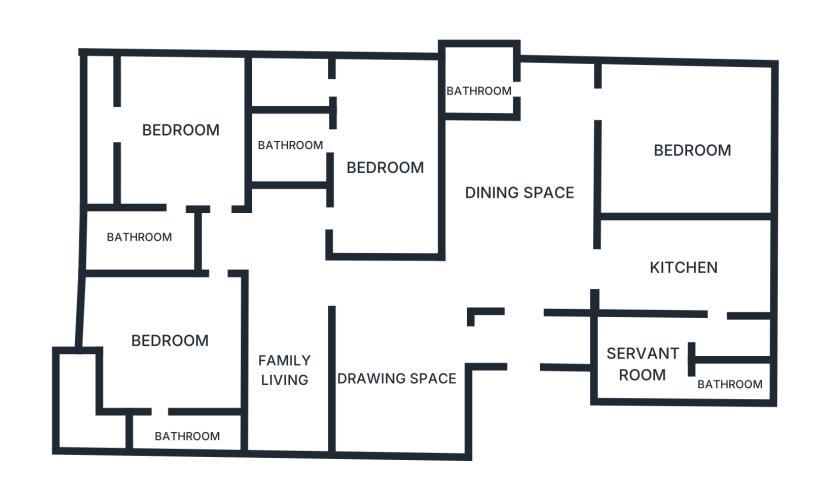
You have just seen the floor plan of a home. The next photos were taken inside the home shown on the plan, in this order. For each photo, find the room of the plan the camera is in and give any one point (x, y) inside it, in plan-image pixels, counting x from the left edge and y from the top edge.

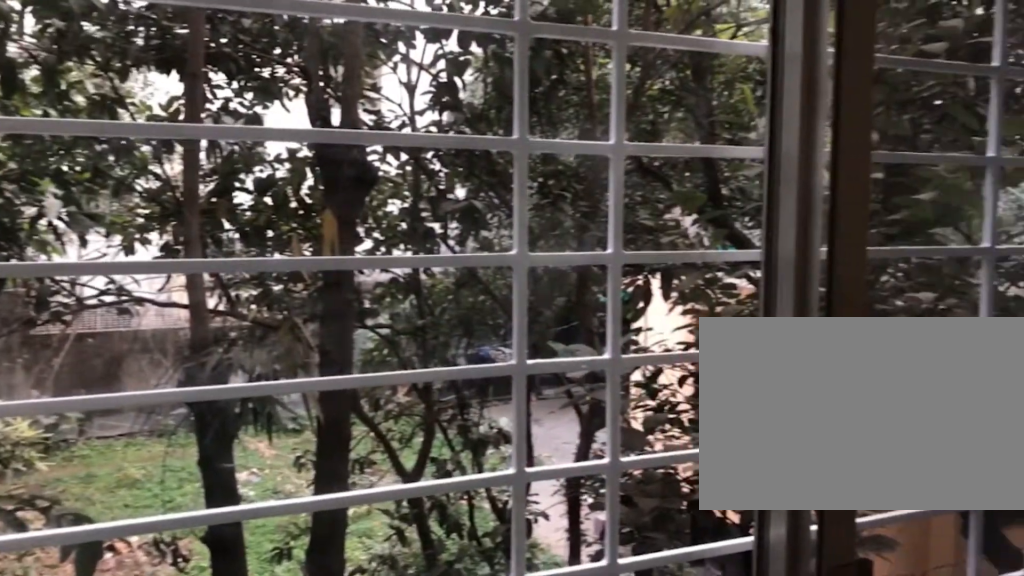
(297, 82)
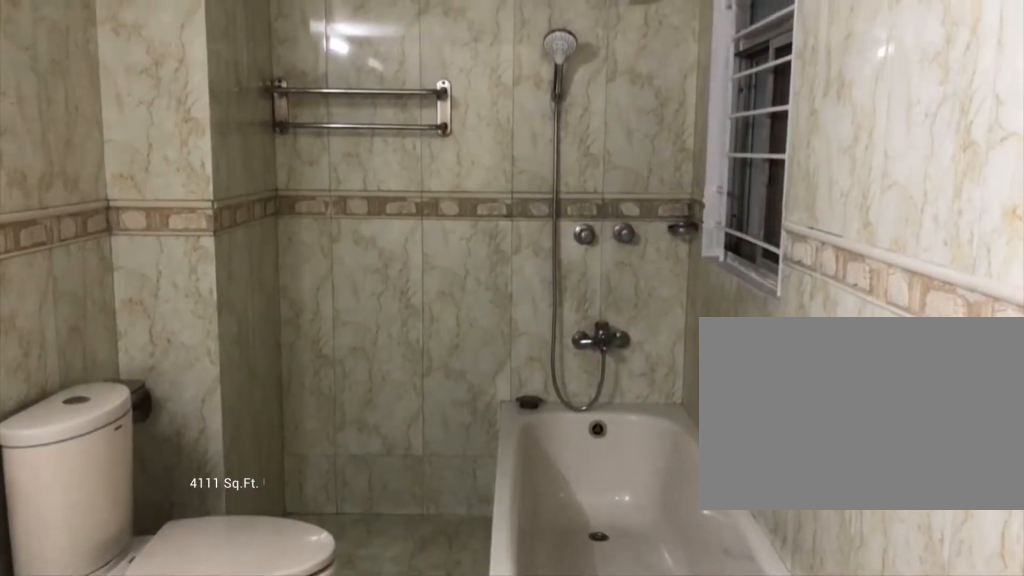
(133, 237)
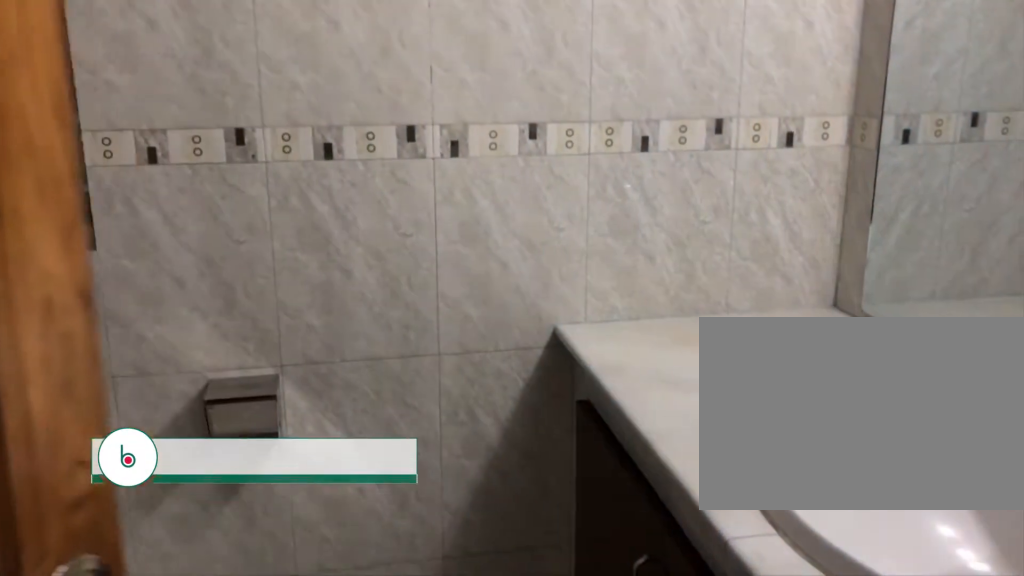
(160, 426)
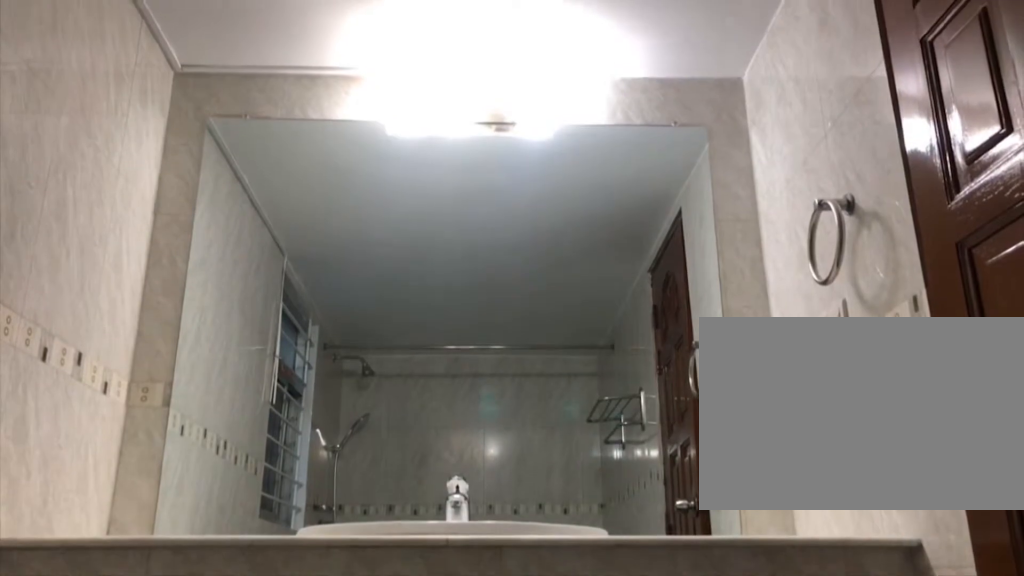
(161, 426)
